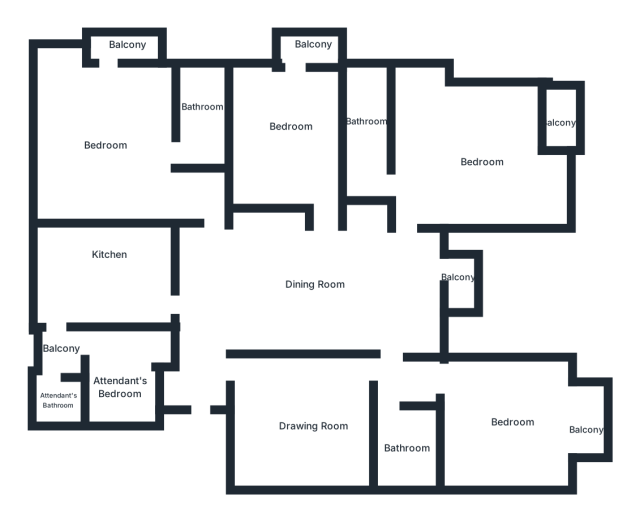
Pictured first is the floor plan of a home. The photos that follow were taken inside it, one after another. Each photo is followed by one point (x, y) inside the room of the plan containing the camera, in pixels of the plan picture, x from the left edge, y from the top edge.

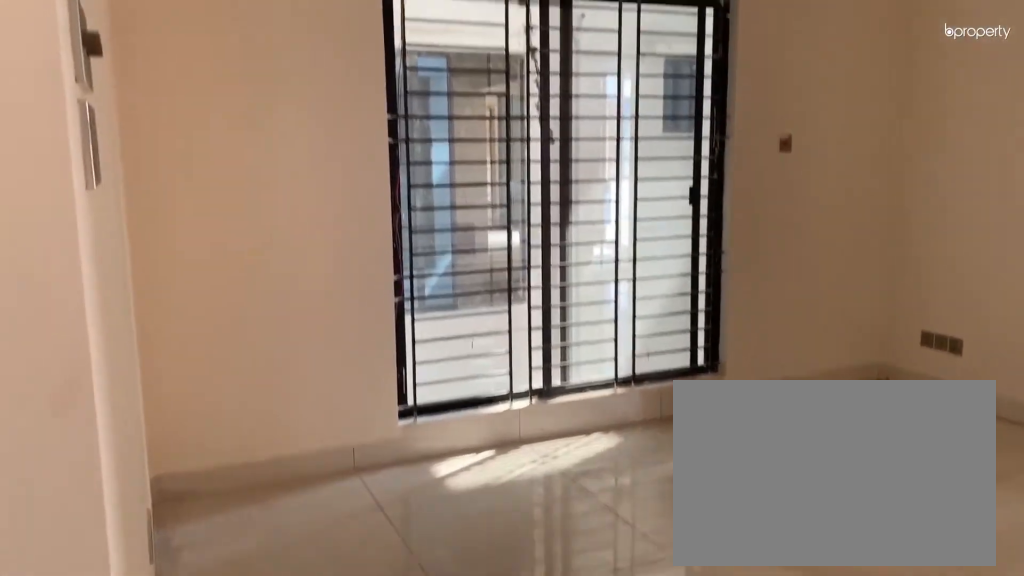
(315, 425)
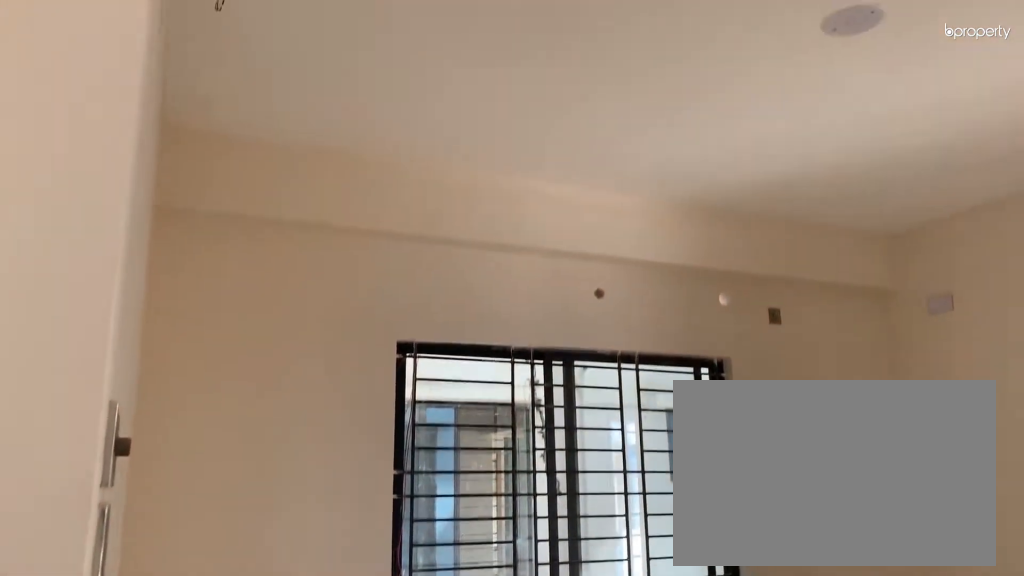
(315, 425)
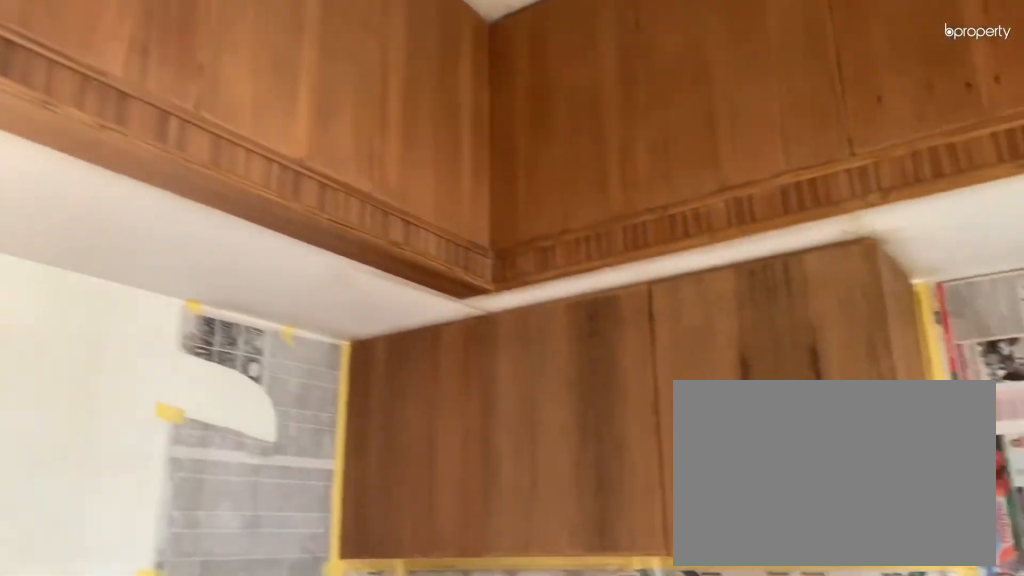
(106, 269)
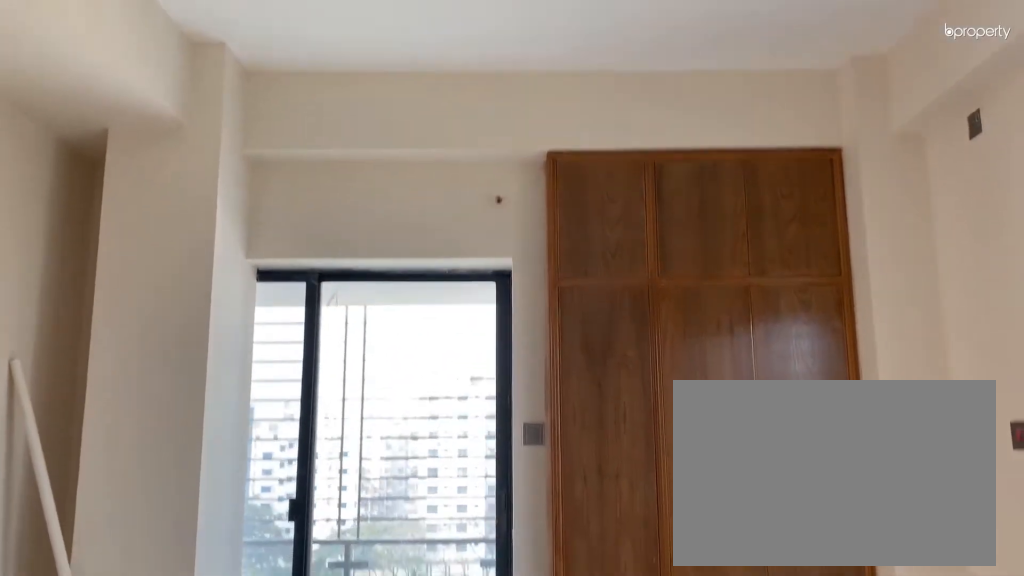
(111, 146)
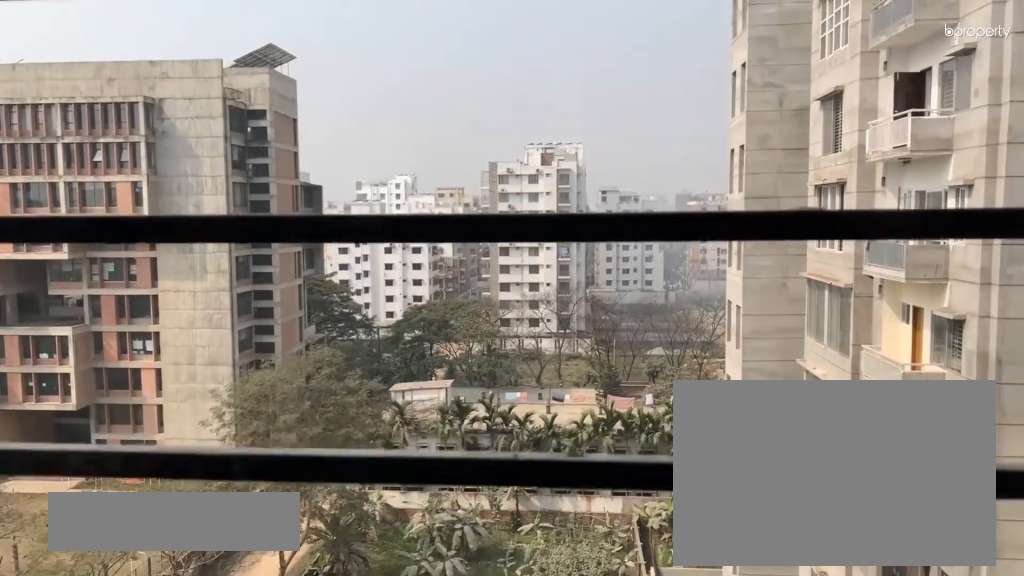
(117, 55)
